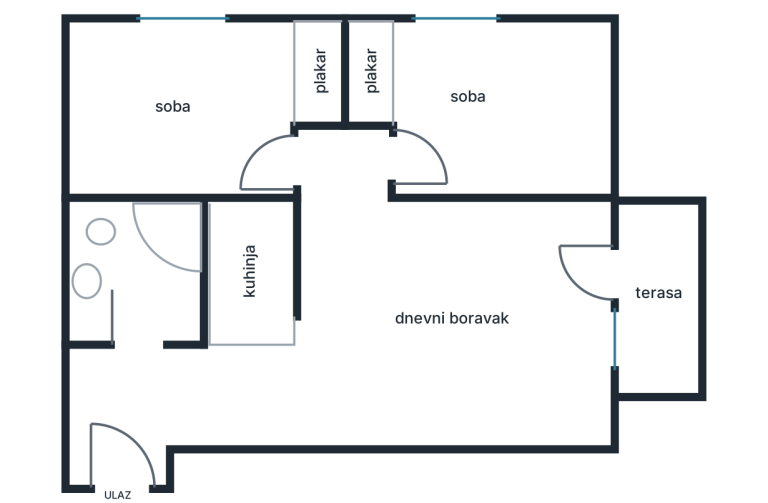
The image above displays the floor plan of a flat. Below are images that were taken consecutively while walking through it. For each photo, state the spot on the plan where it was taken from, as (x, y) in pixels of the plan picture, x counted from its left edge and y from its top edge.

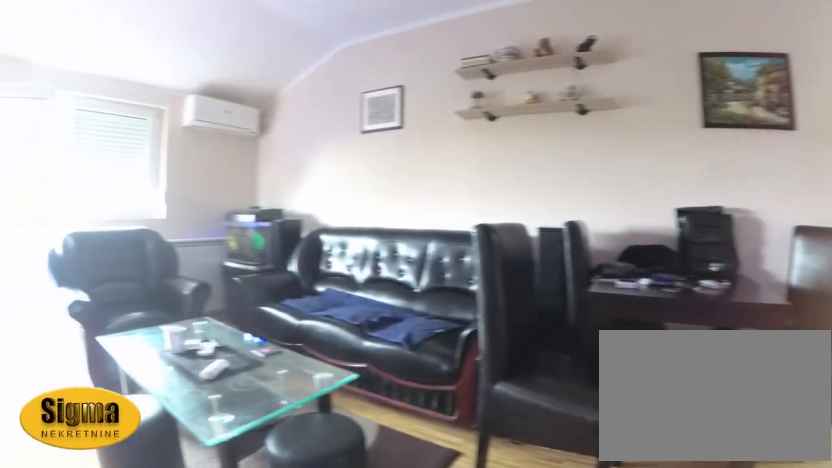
(322, 240)
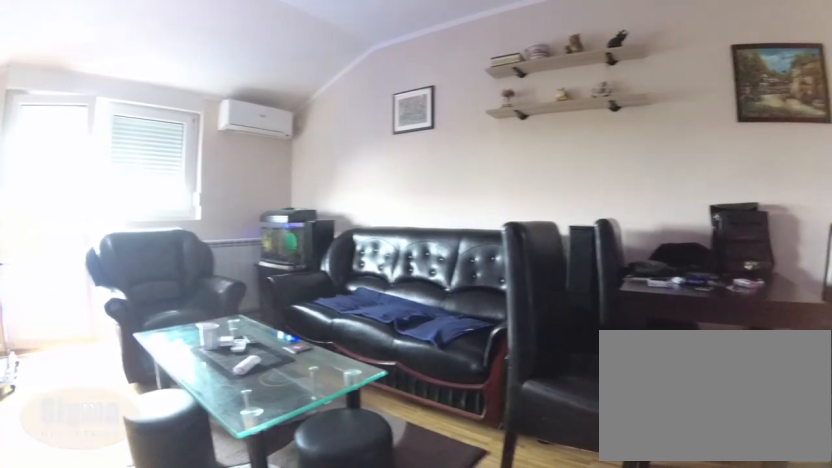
(315, 245)
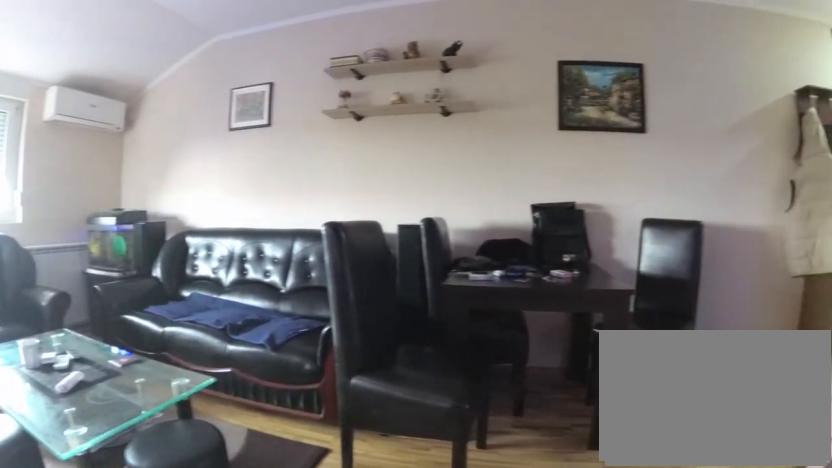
(322, 241)
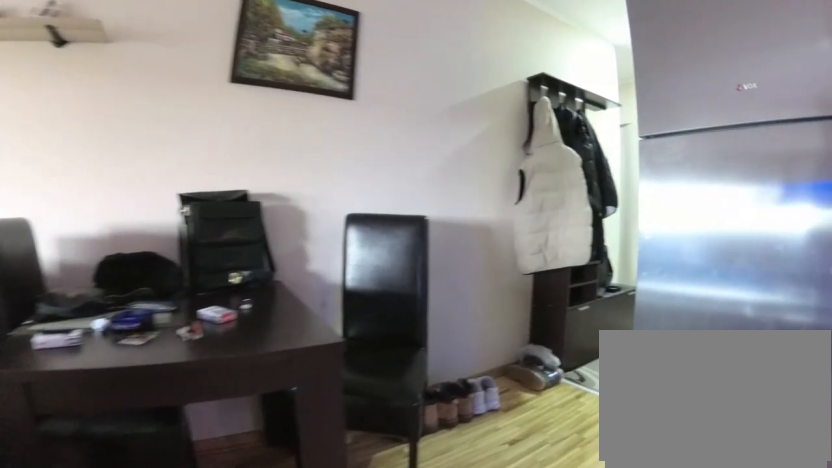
(328, 287)
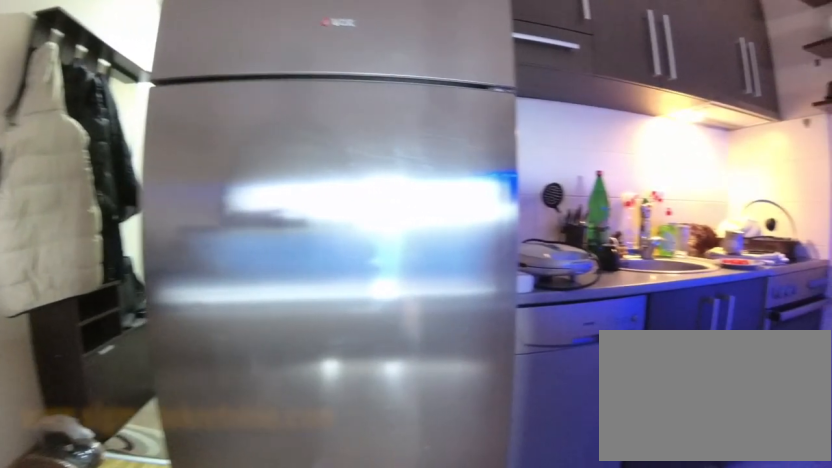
(319, 333)
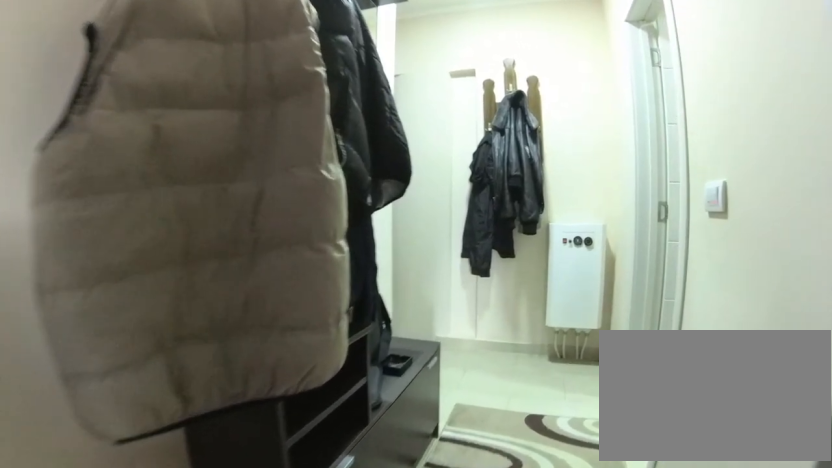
(254, 386)
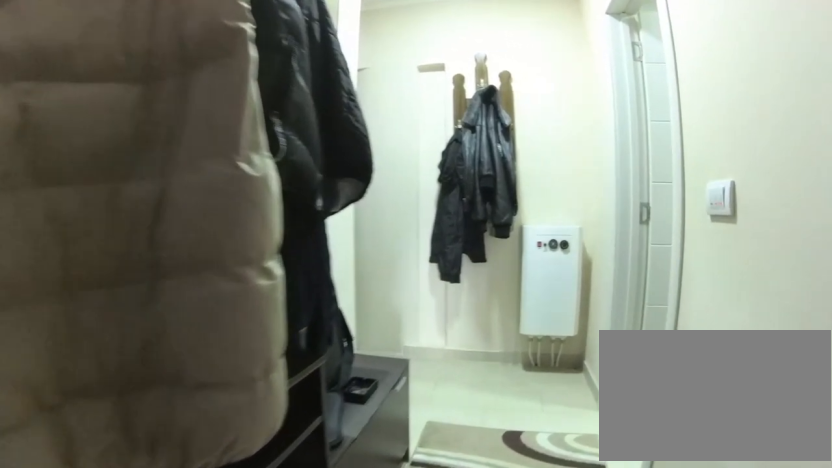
(246, 387)
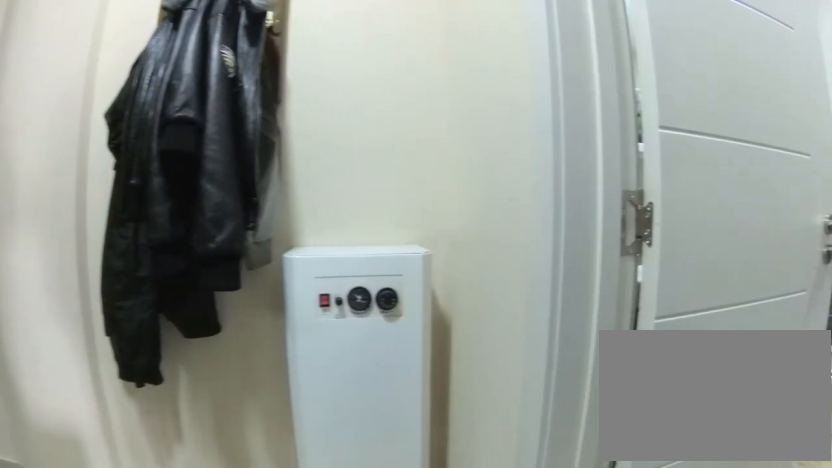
(155, 389)
